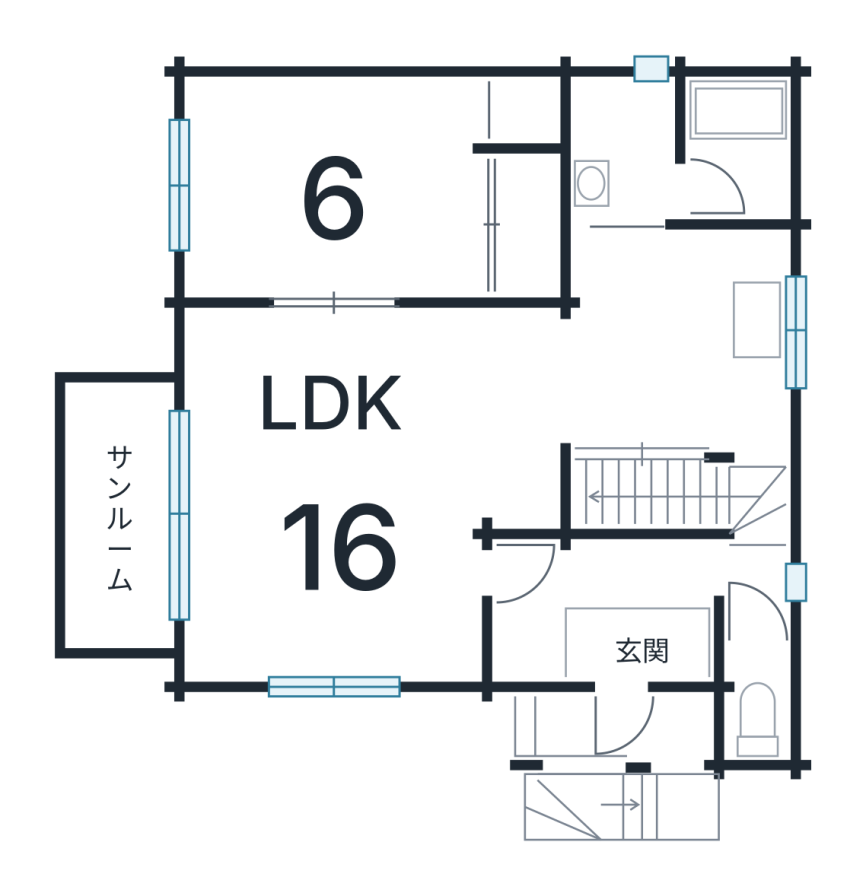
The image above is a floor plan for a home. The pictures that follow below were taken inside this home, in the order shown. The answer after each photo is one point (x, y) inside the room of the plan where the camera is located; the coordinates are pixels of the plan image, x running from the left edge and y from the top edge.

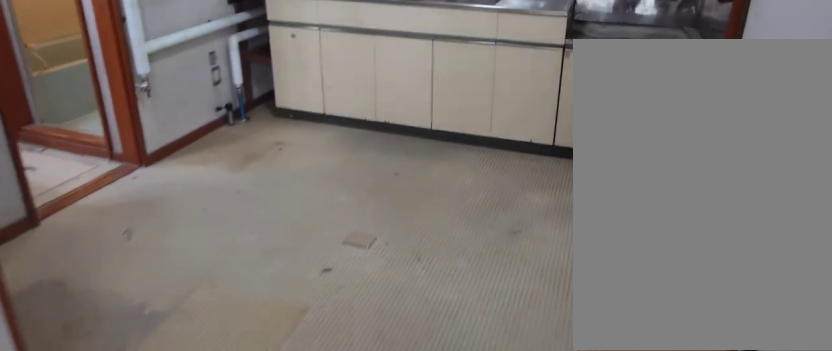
(653, 335)
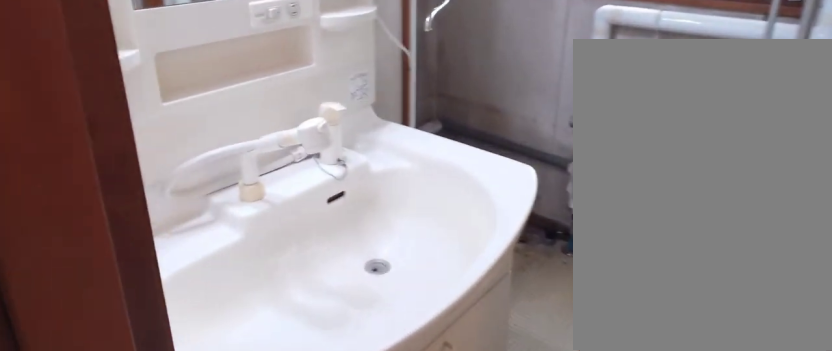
(594, 149)
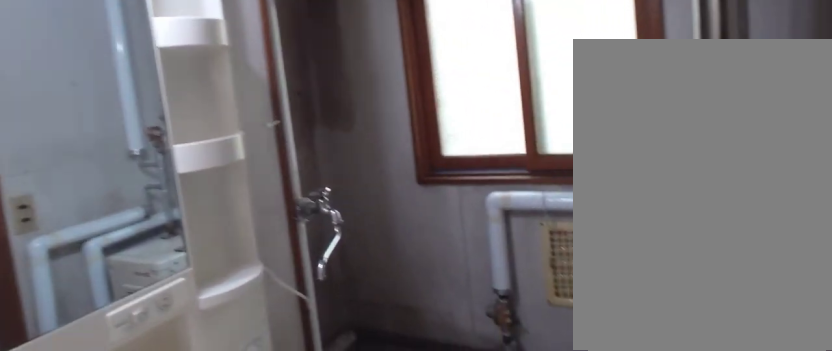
(594, 149)
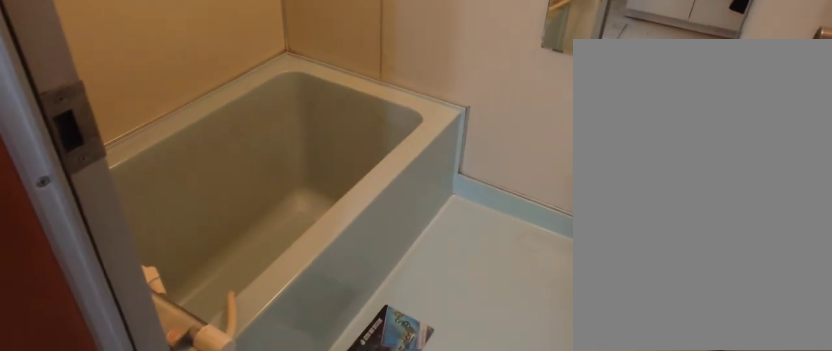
(732, 160)
